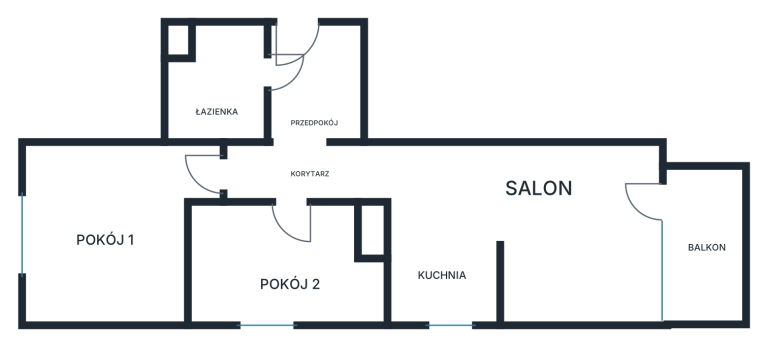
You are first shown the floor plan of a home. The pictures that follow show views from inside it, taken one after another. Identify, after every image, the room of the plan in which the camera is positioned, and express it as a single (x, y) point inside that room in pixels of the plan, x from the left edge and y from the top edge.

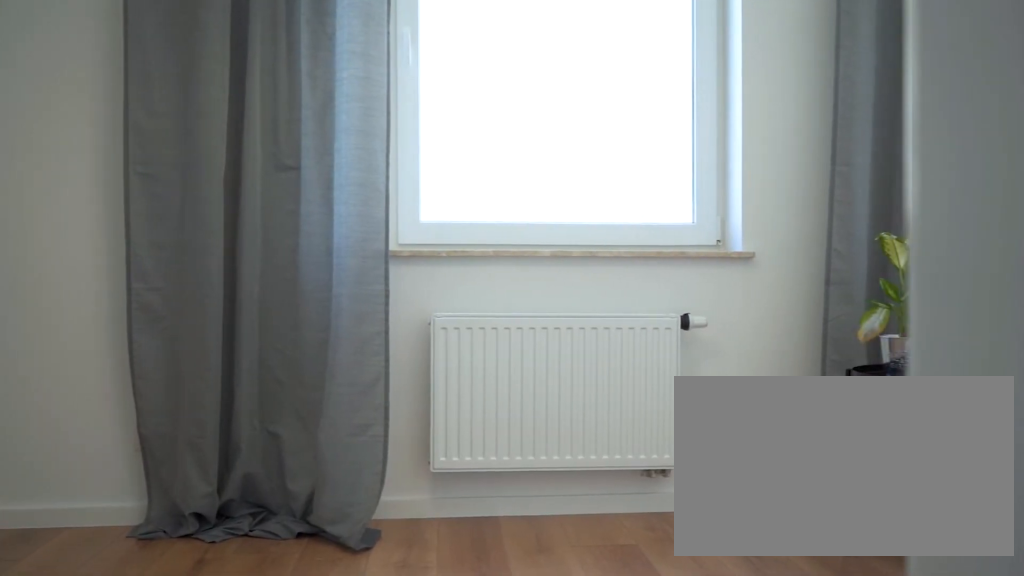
(316, 275)
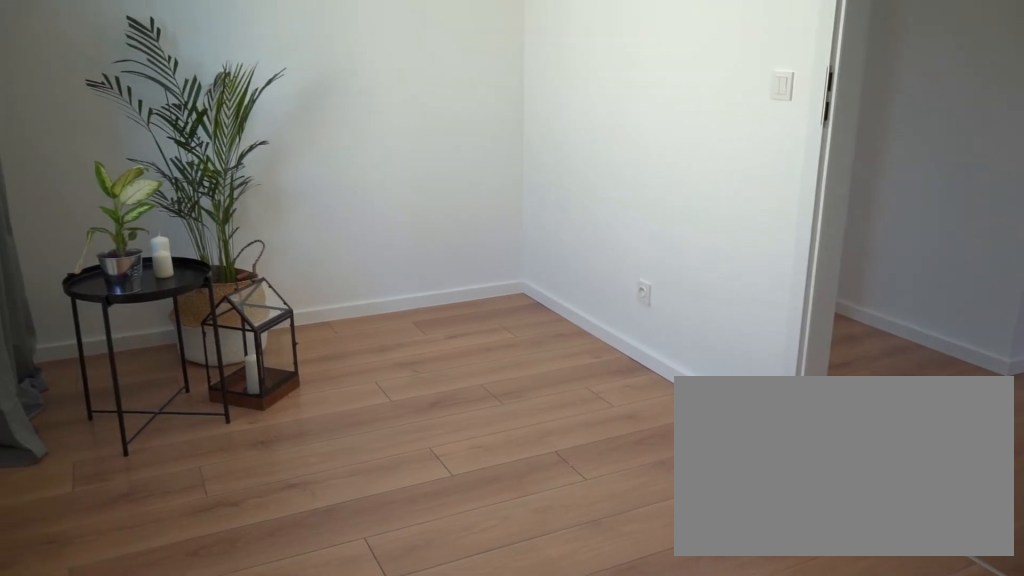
(286, 265)
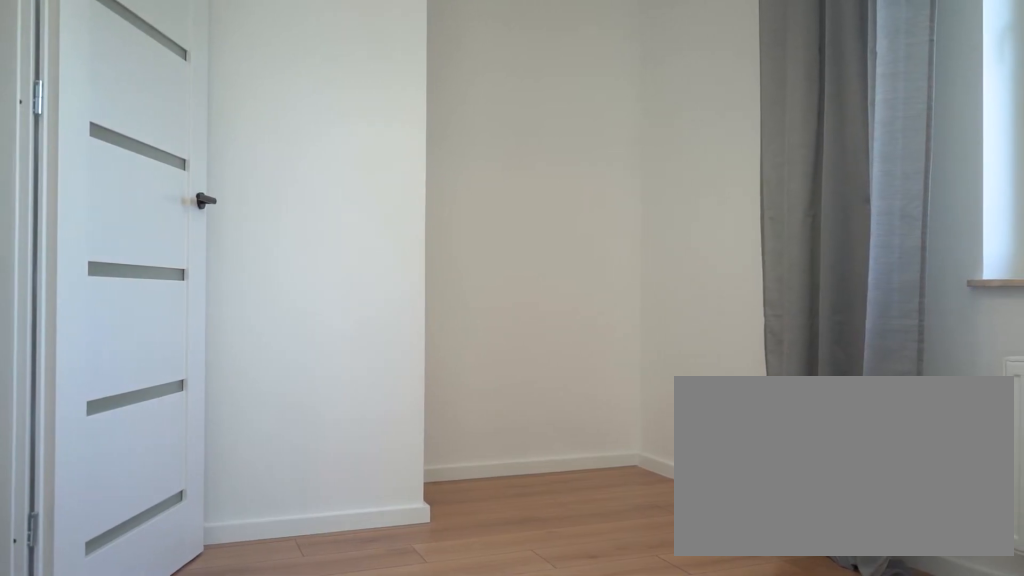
(294, 266)
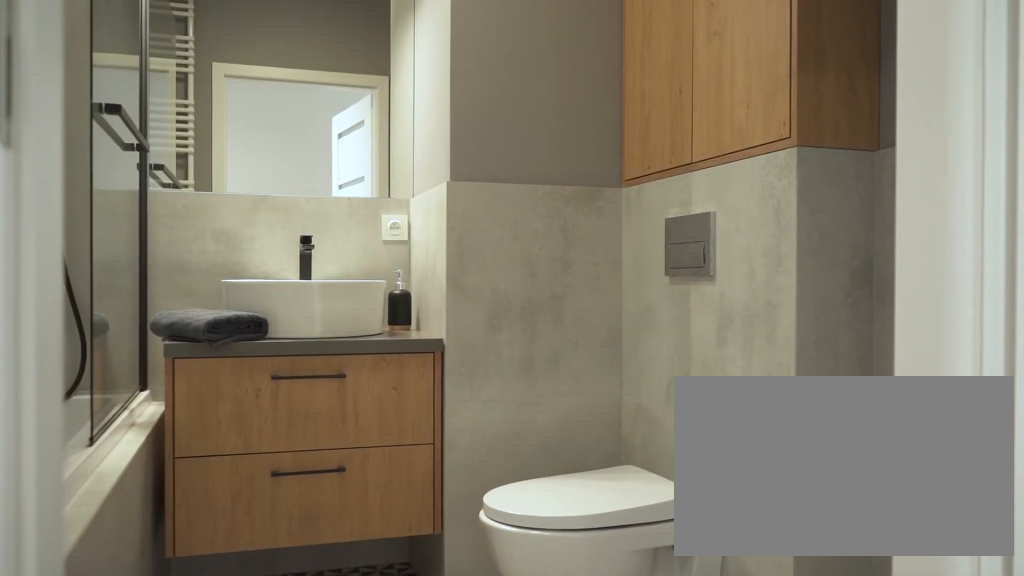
(254, 83)
